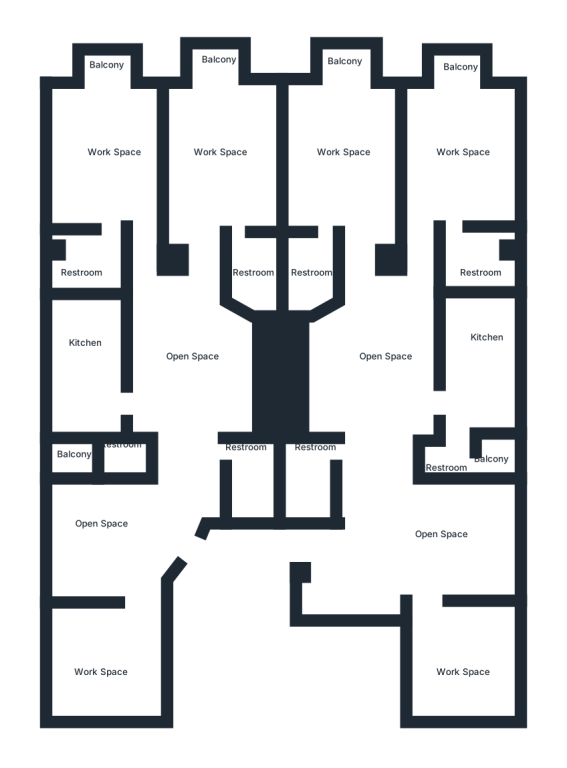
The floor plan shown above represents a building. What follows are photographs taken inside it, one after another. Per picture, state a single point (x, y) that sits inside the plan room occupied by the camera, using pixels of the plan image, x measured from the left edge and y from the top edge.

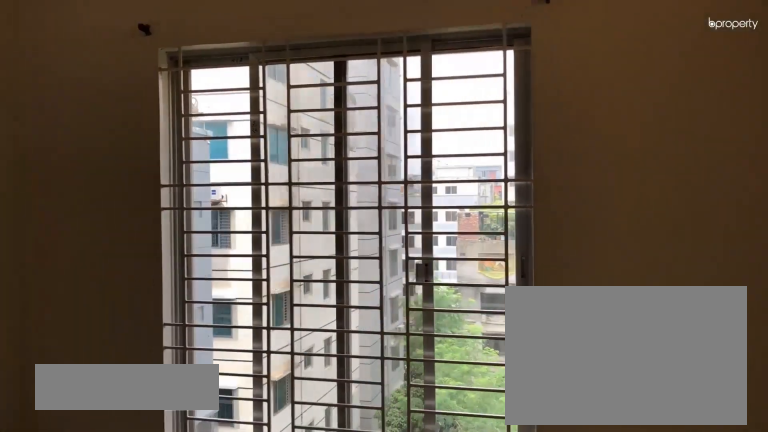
(131, 535)
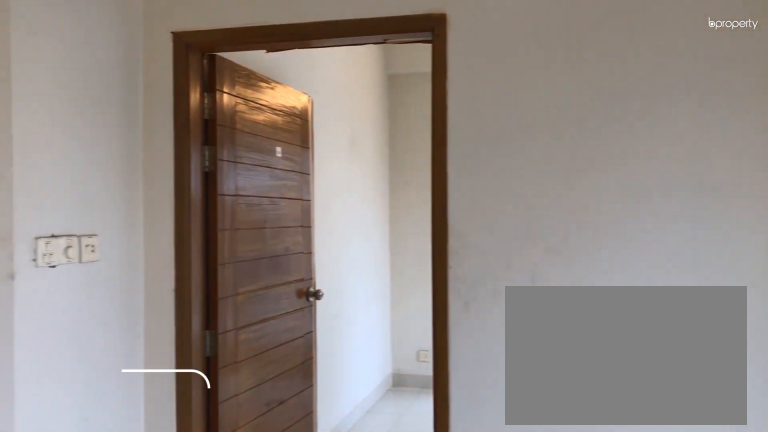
(131, 535)
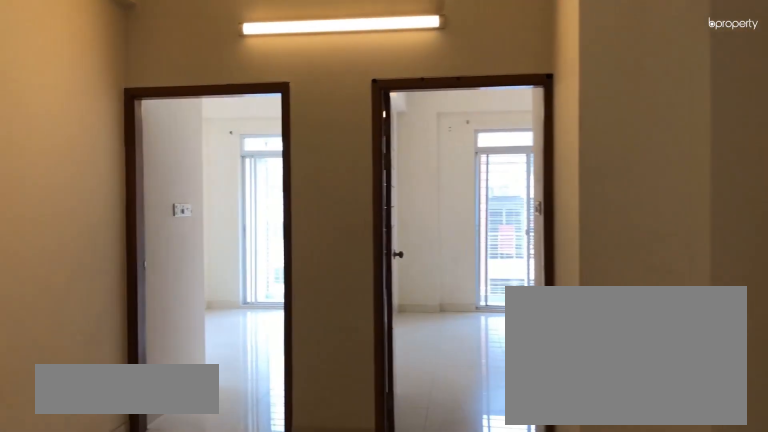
(188, 380)
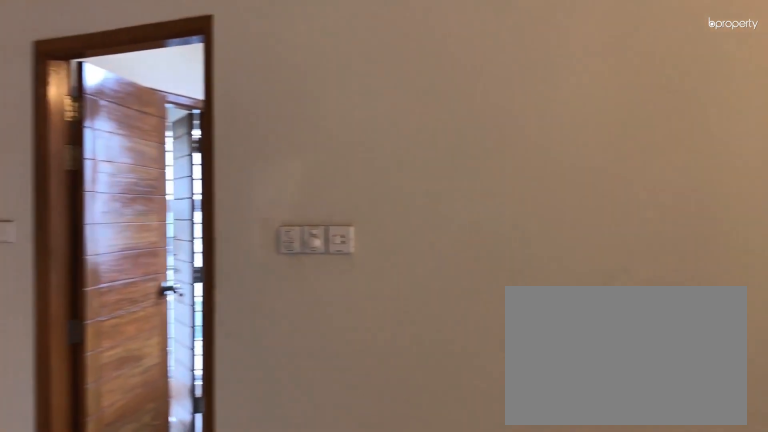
(188, 380)
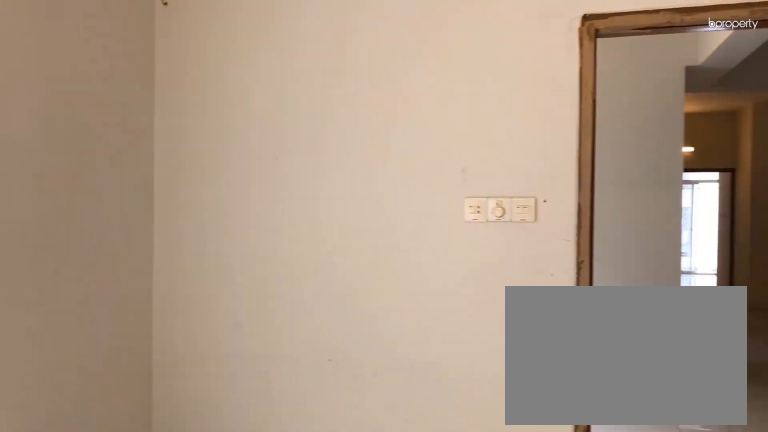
(116, 660)
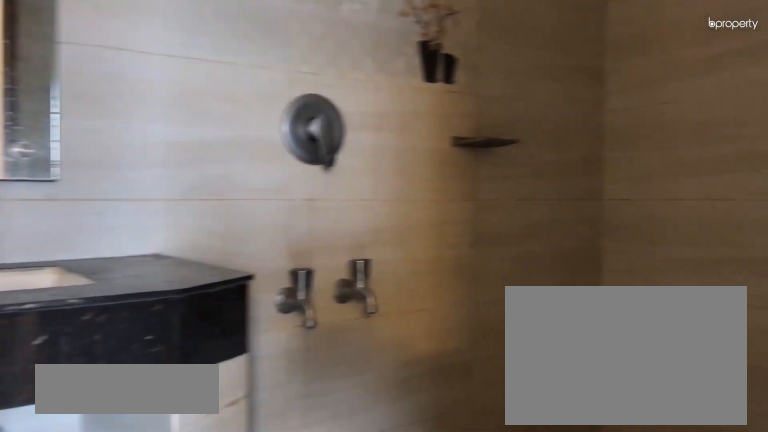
(253, 479)
